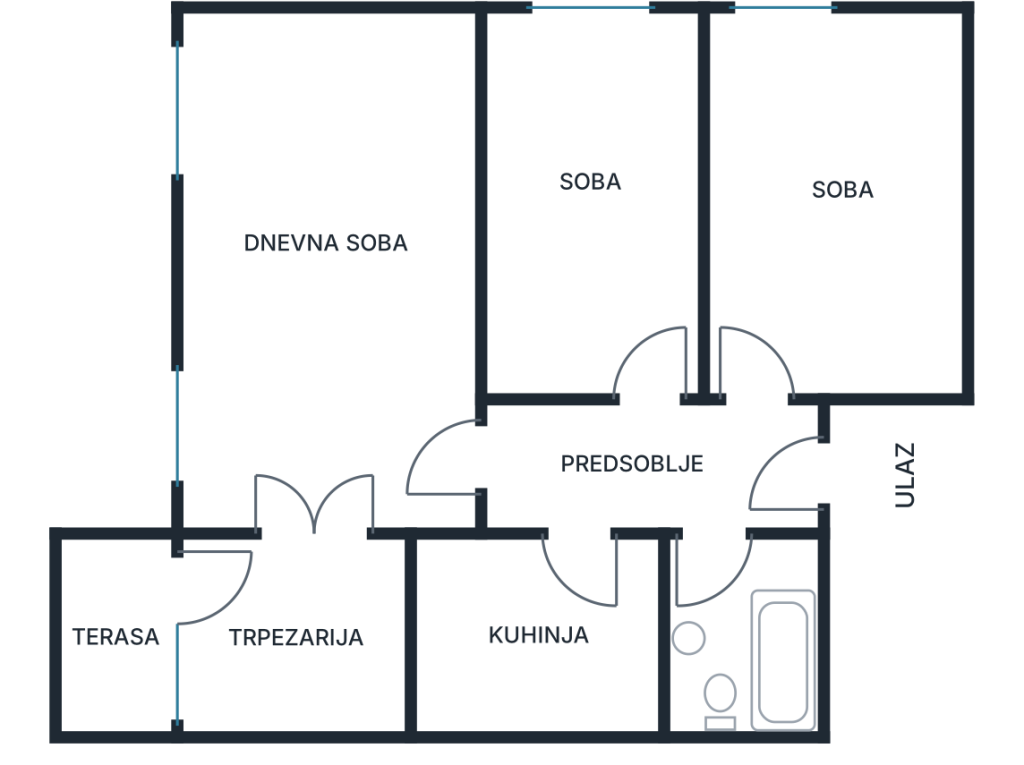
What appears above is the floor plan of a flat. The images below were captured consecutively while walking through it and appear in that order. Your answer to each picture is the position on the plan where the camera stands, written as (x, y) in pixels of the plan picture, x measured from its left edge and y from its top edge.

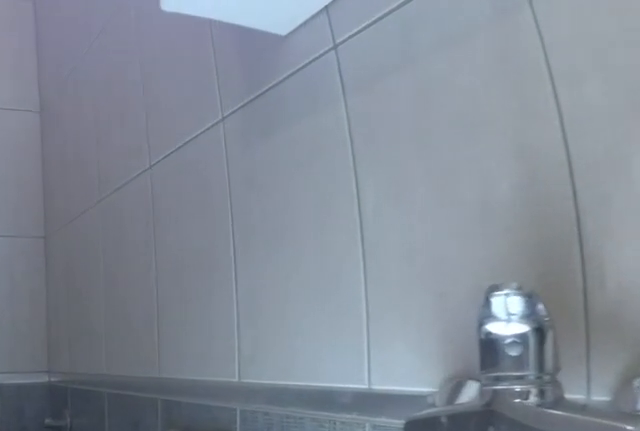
(703, 586)
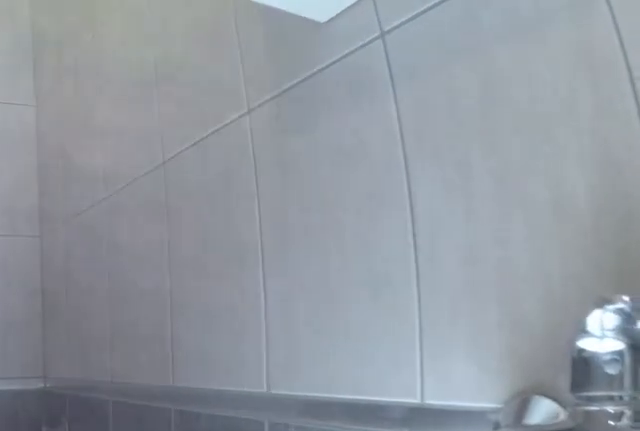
(703, 596)
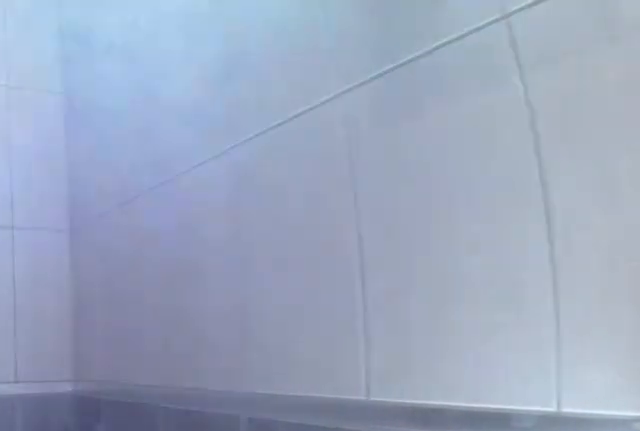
(703, 615)
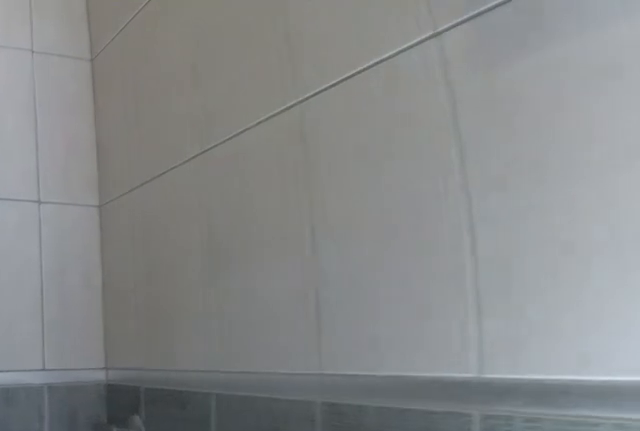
(704, 624)
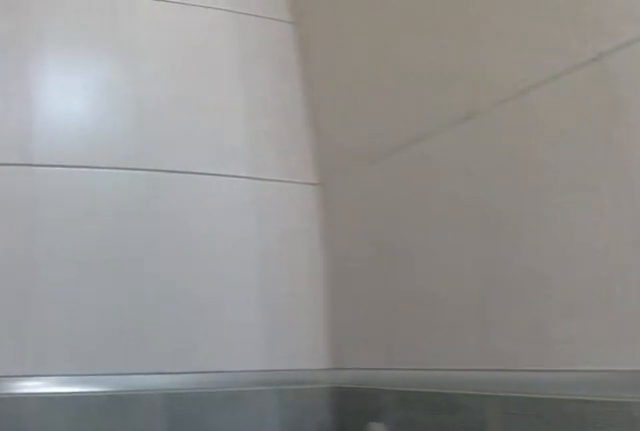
(700, 643)
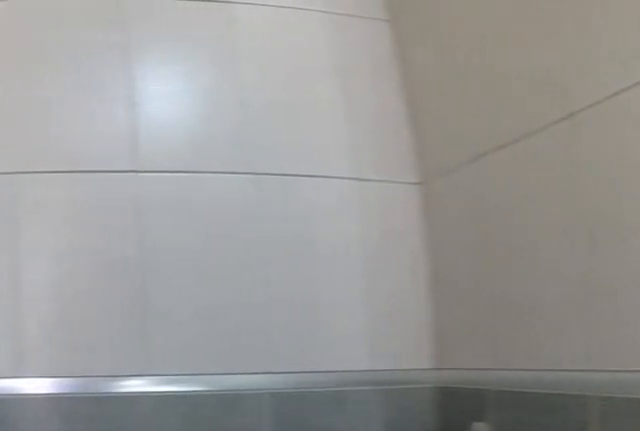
(695, 646)
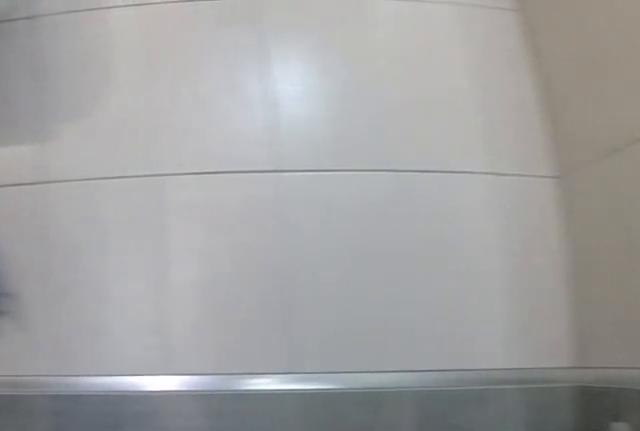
(690, 648)
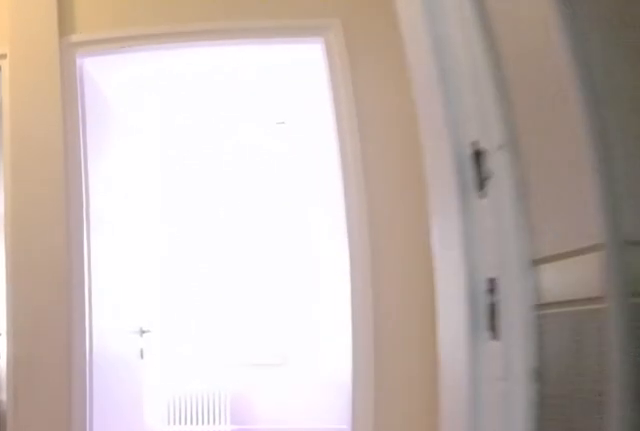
(704, 597)
